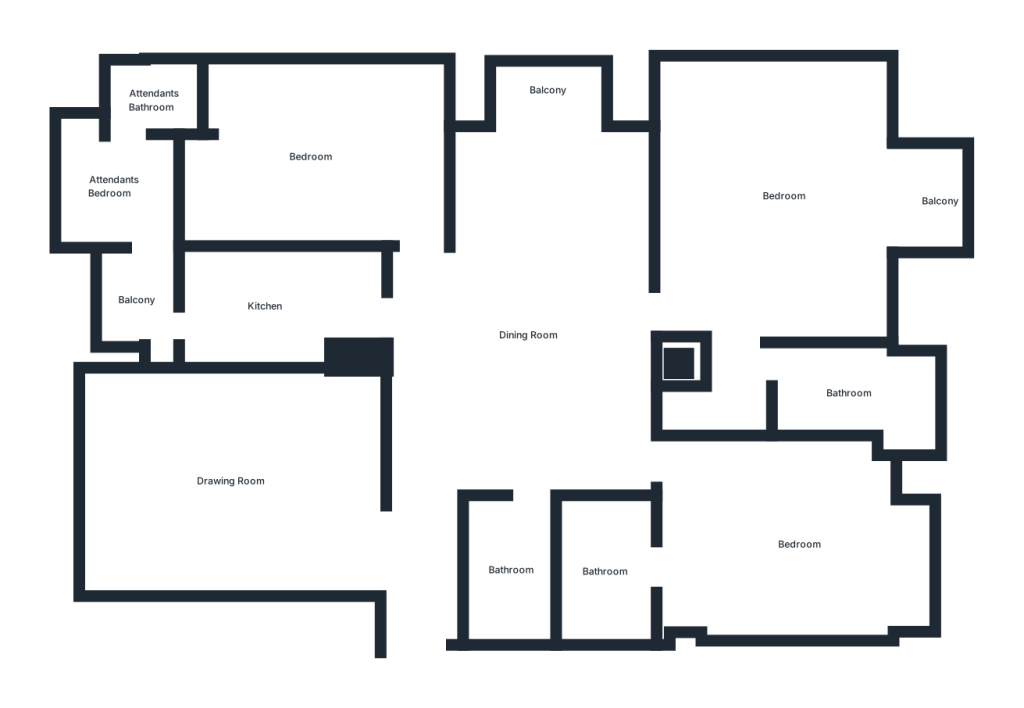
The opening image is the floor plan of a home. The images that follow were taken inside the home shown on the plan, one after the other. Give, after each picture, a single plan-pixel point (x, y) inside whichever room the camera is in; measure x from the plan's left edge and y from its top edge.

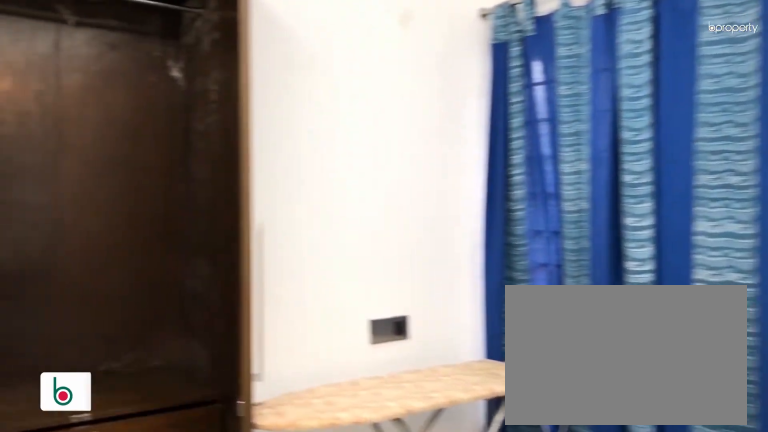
(308, 155)
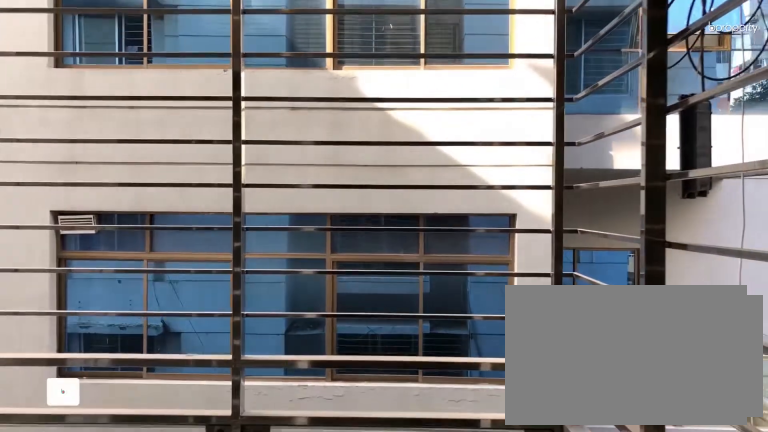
(550, 88)
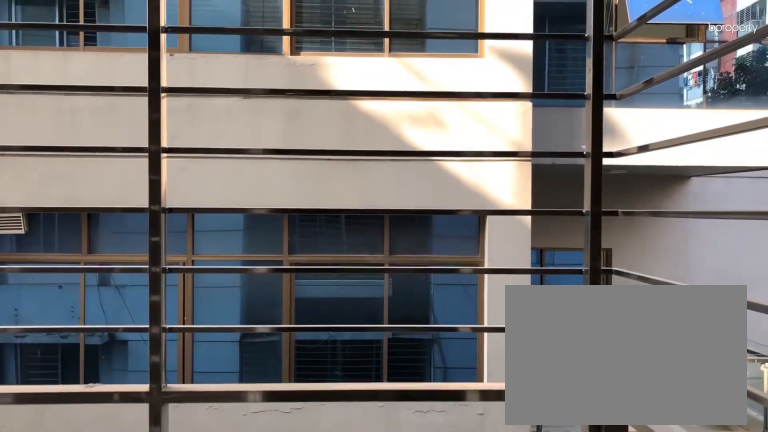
(550, 88)
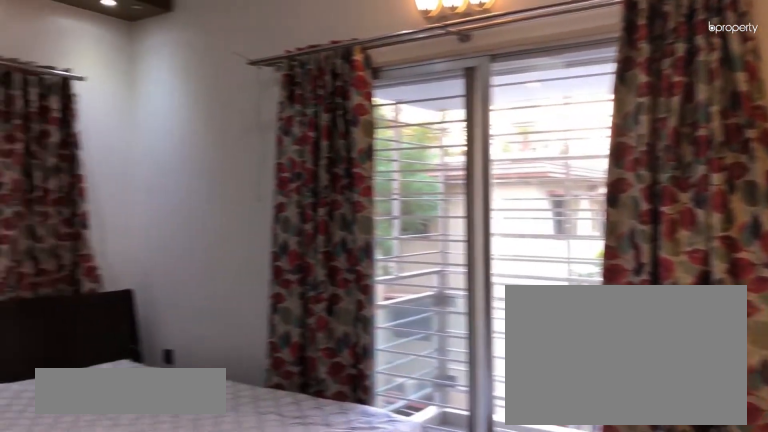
(785, 196)
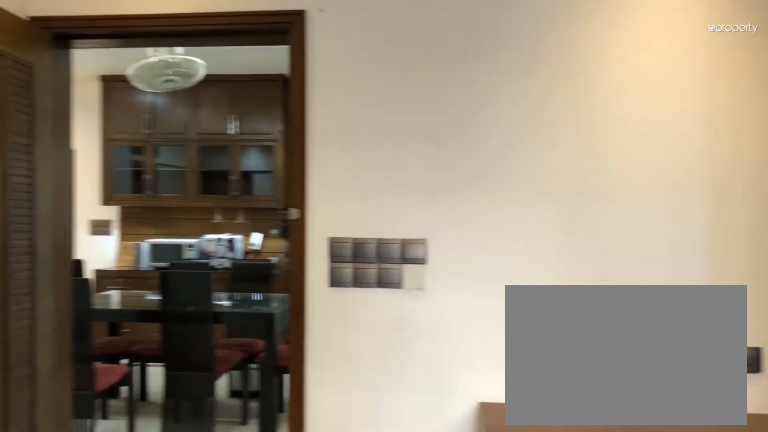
(785, 196)
